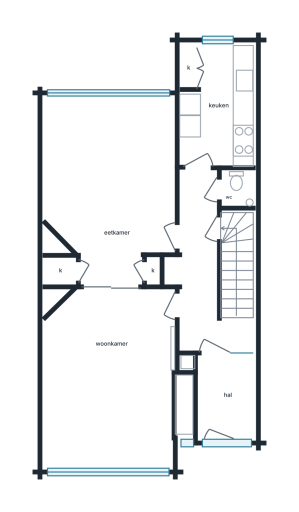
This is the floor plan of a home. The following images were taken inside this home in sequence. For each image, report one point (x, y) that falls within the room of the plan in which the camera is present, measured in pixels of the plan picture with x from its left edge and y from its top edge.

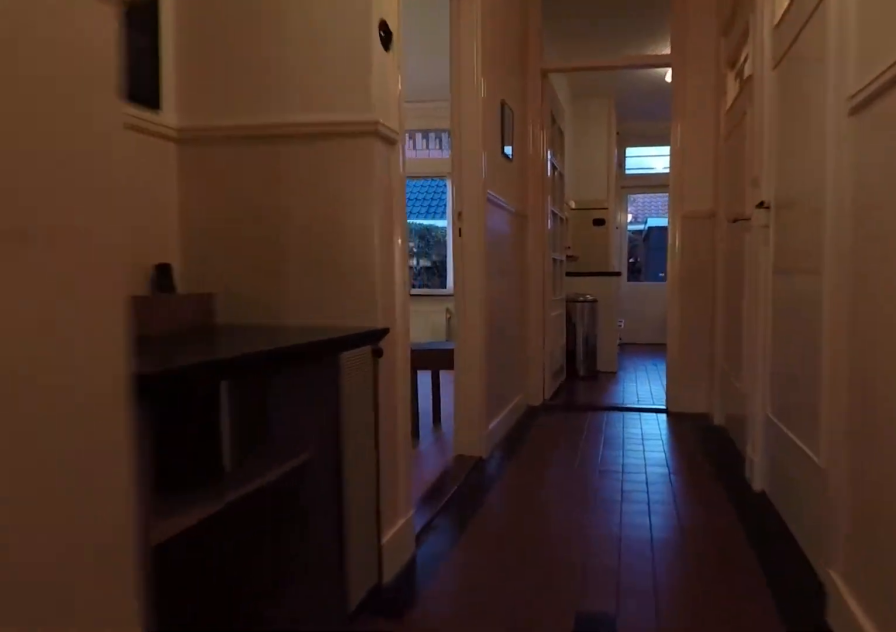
(202, 273)
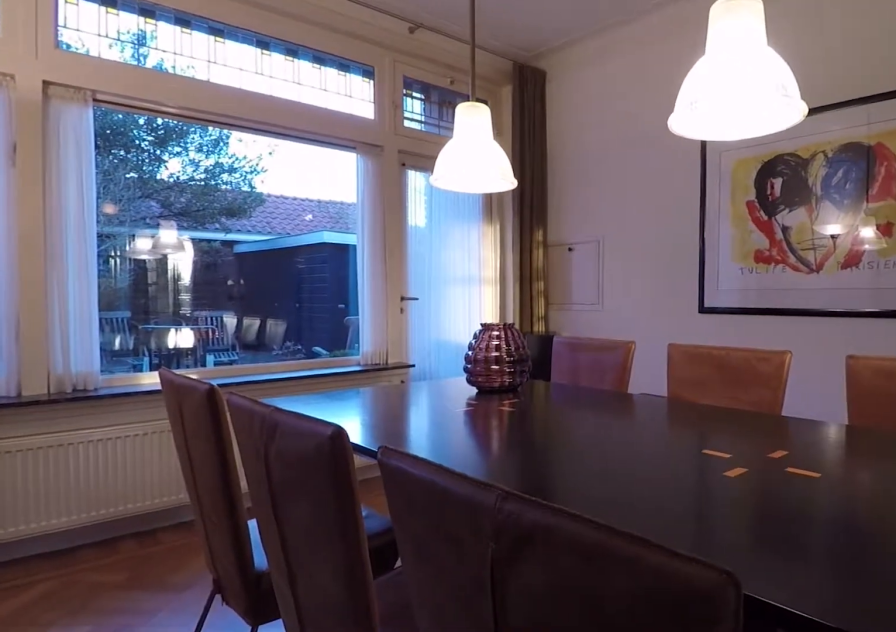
(114, 185)
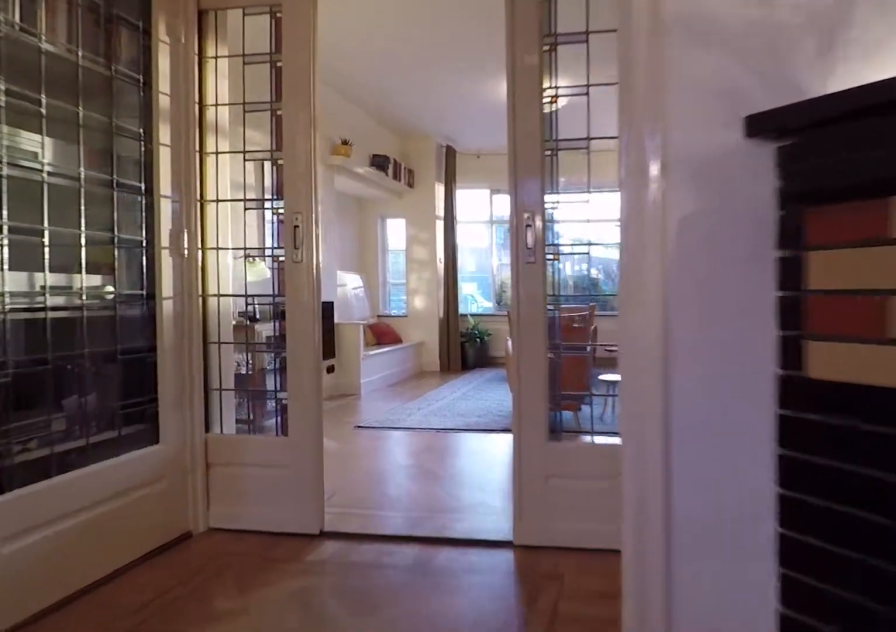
(114, 185)
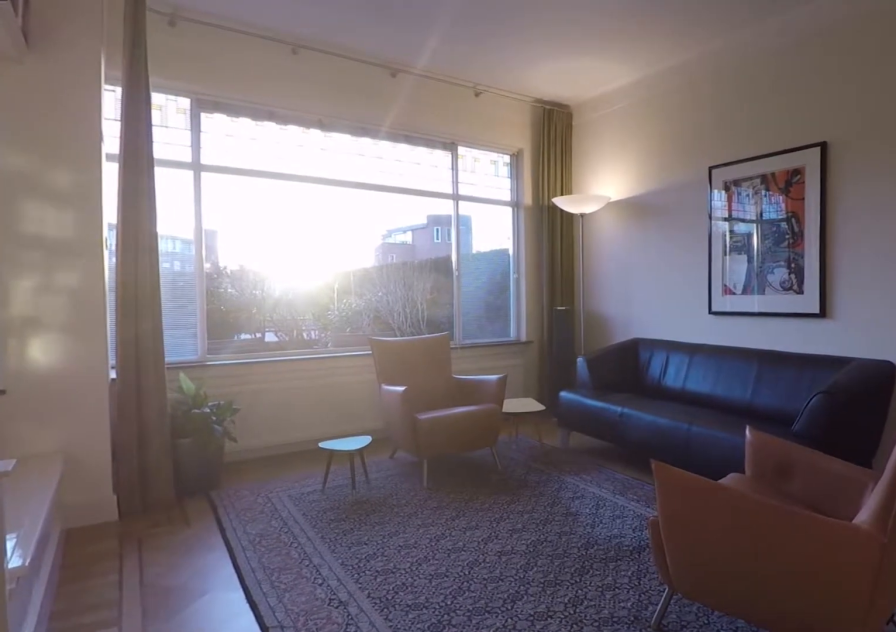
(117, 373)
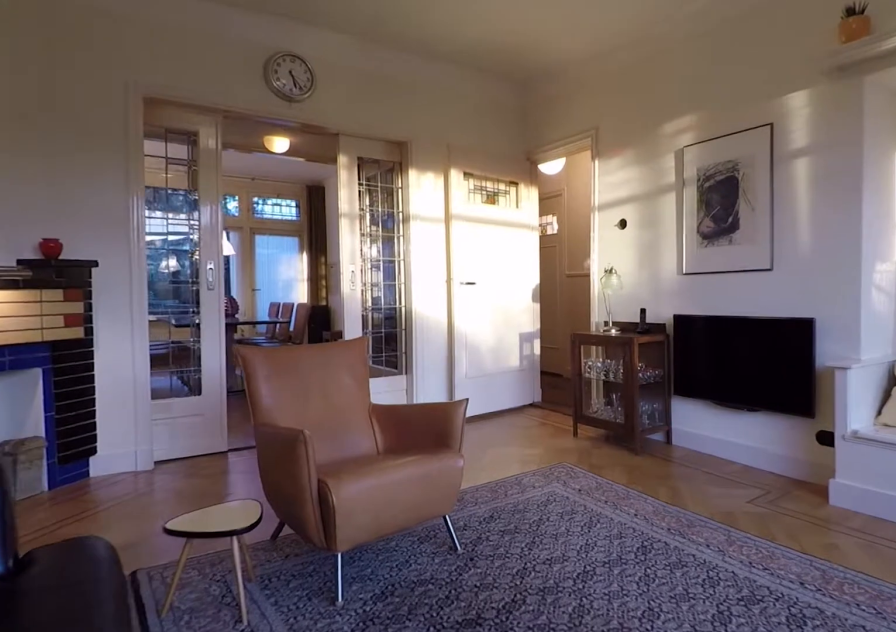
(117, 373)
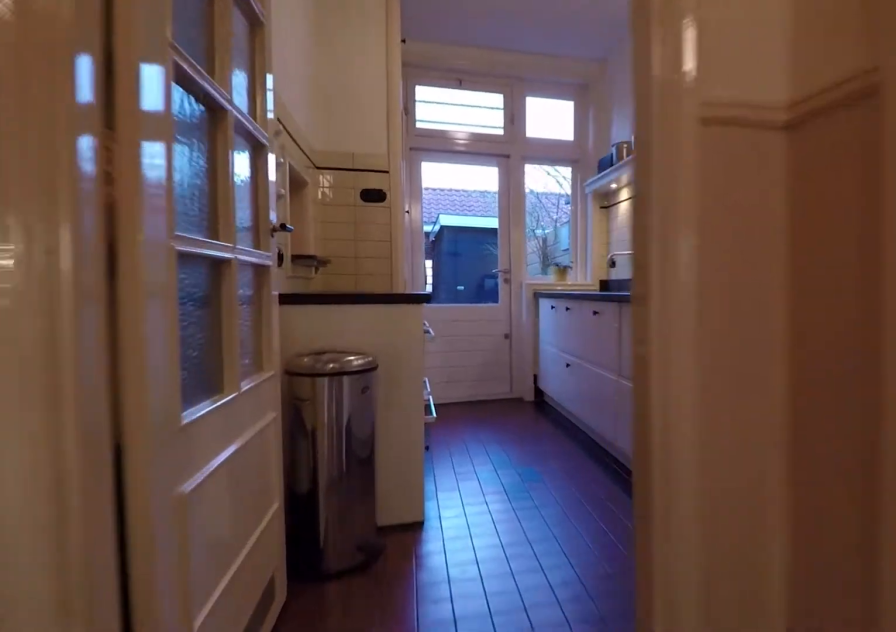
(202, 272)
